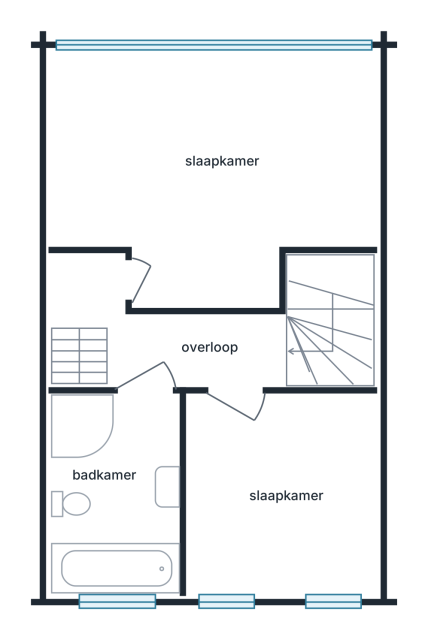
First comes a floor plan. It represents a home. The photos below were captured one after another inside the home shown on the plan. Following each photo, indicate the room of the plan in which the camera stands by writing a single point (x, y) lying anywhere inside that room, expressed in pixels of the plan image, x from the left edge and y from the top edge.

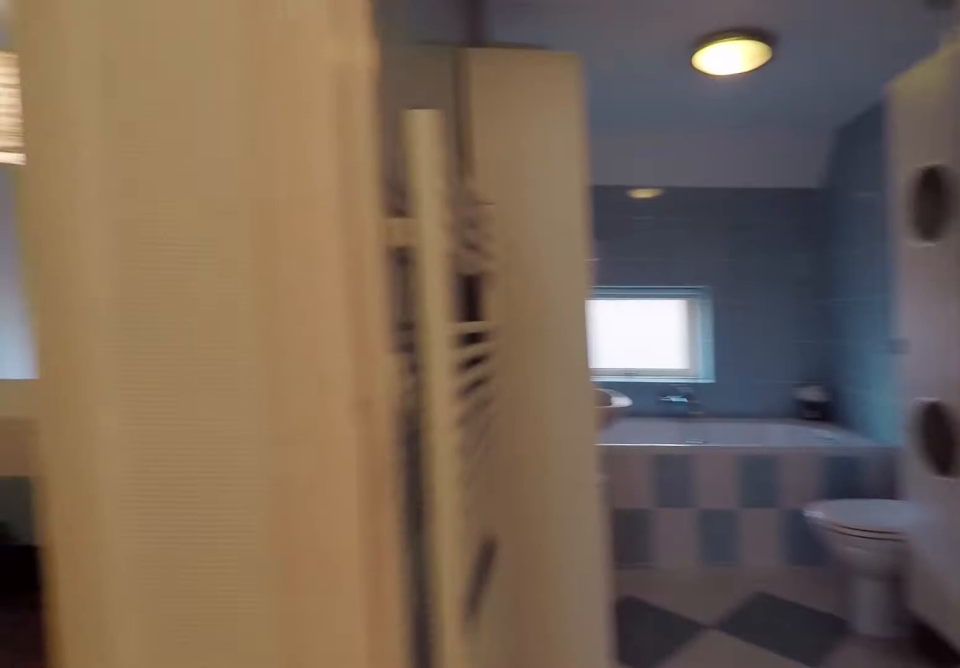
(163, 335)
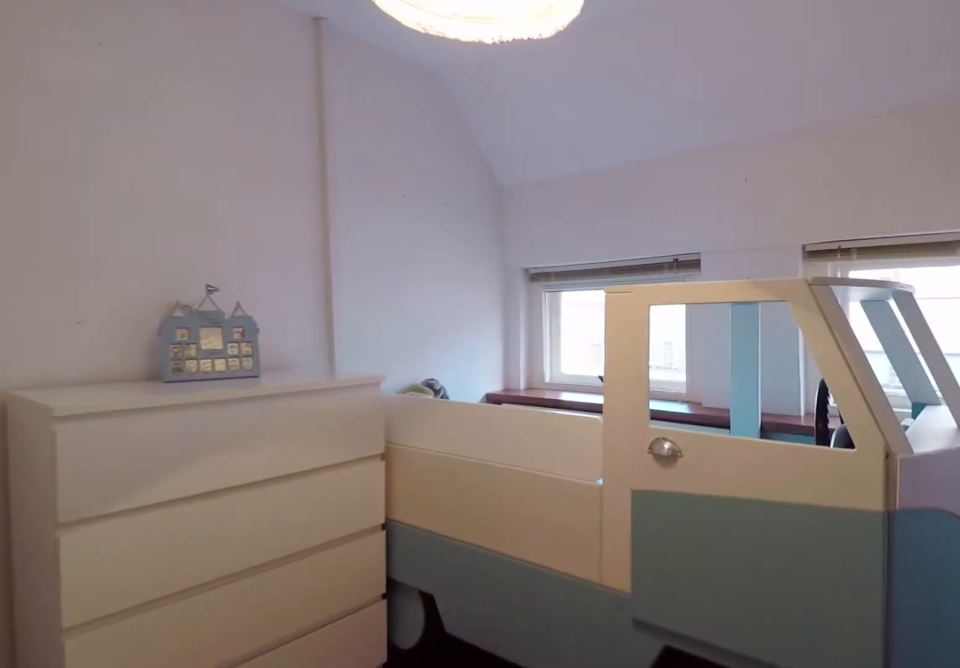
(282, 496)
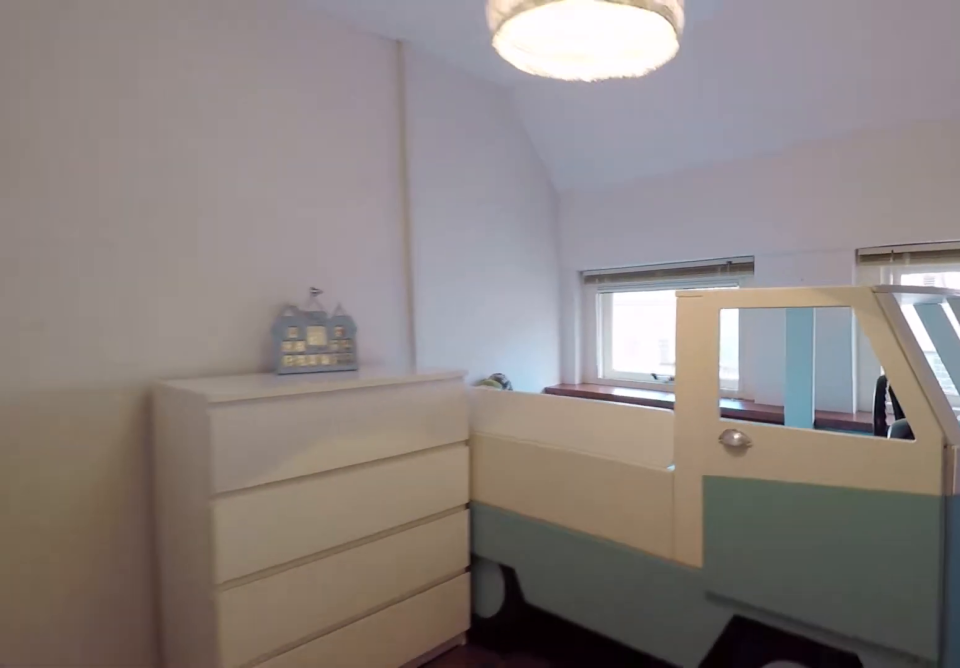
(282, 496)
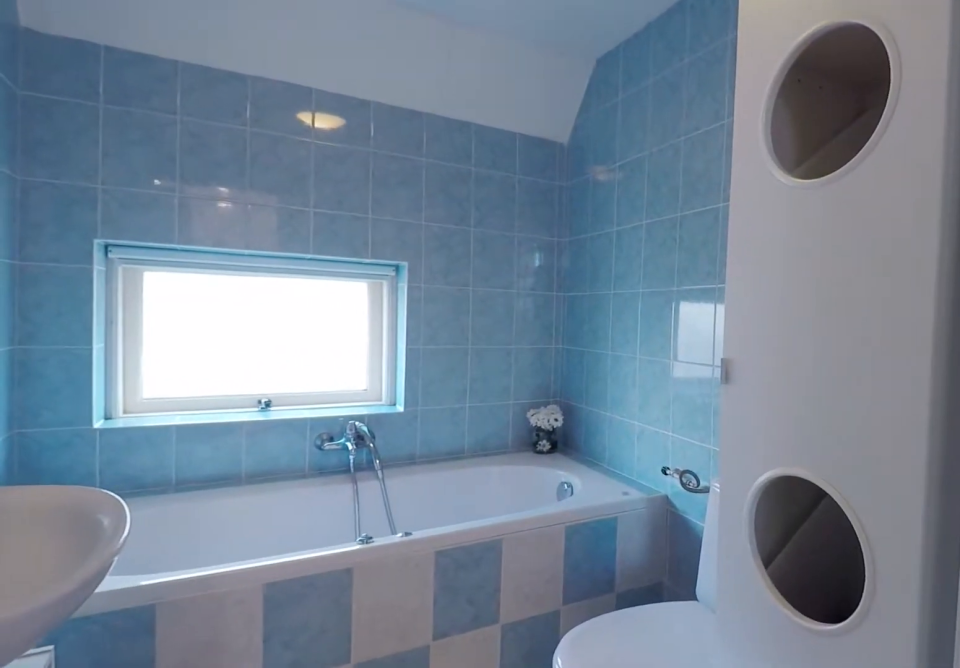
(115, 494)
